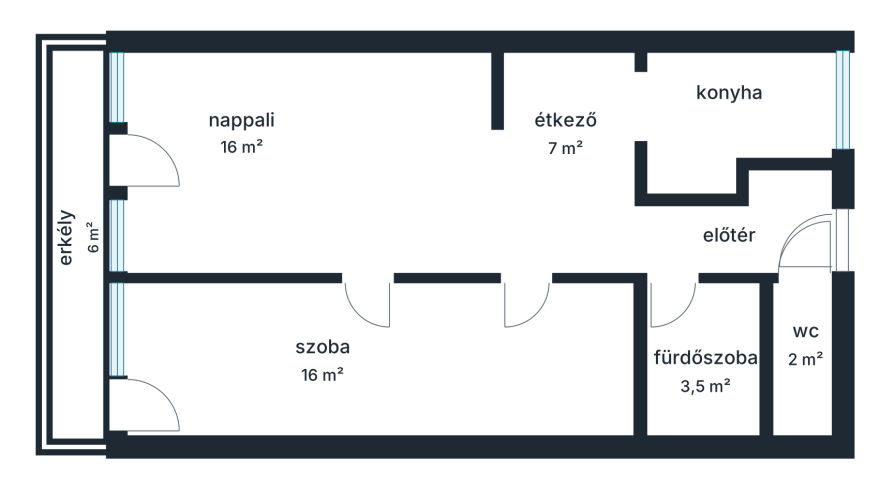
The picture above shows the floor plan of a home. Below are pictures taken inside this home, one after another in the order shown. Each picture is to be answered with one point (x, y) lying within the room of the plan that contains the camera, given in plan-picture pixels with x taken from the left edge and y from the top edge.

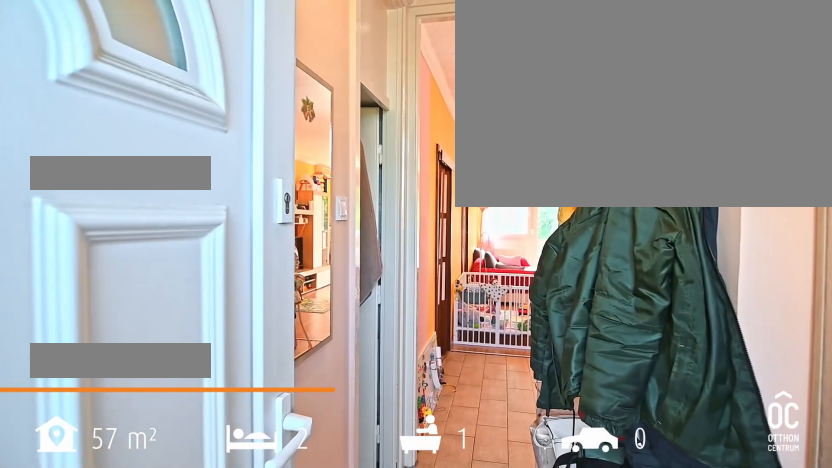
(728, 235)
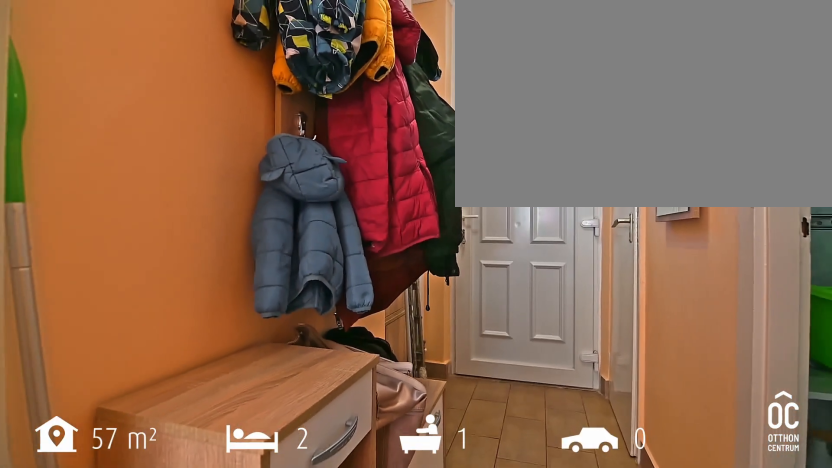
(727, 235)
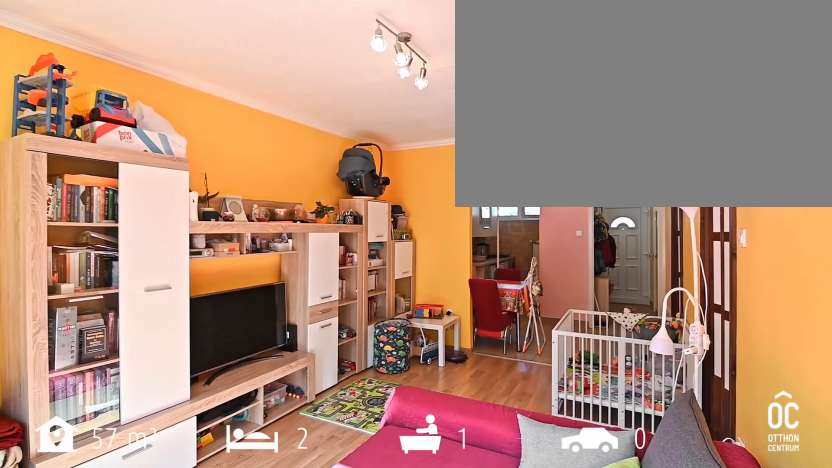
(332, 169)
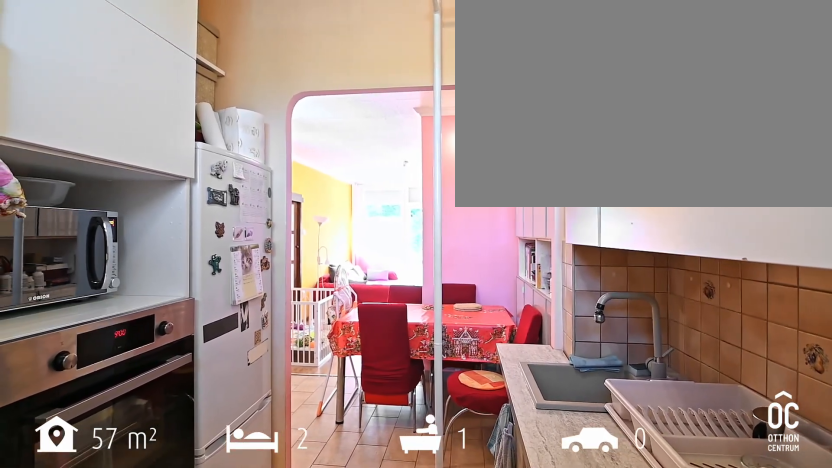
(732, 111)
